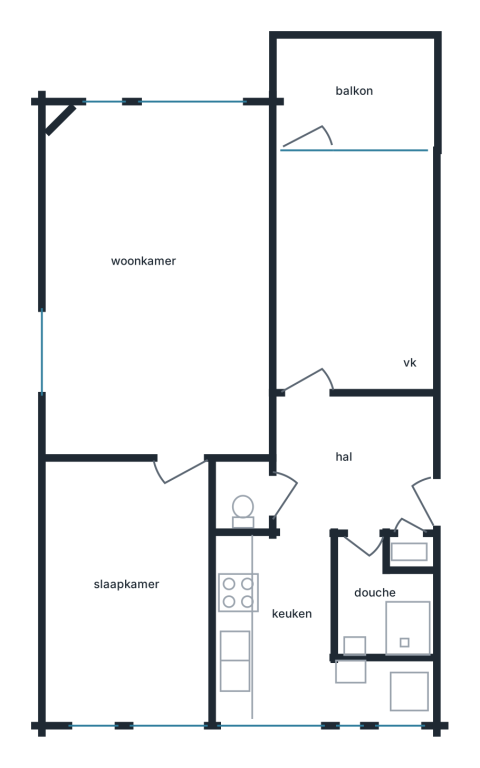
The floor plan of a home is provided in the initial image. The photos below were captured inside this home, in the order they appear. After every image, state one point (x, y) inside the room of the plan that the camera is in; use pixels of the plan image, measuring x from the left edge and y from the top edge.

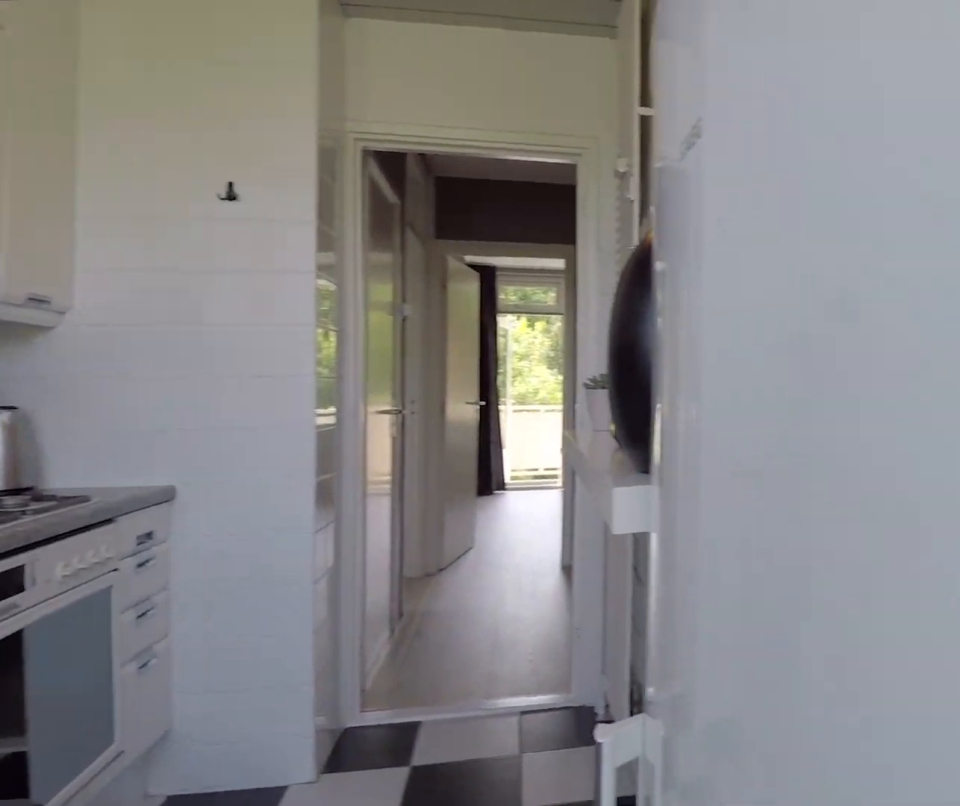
(295, 642)
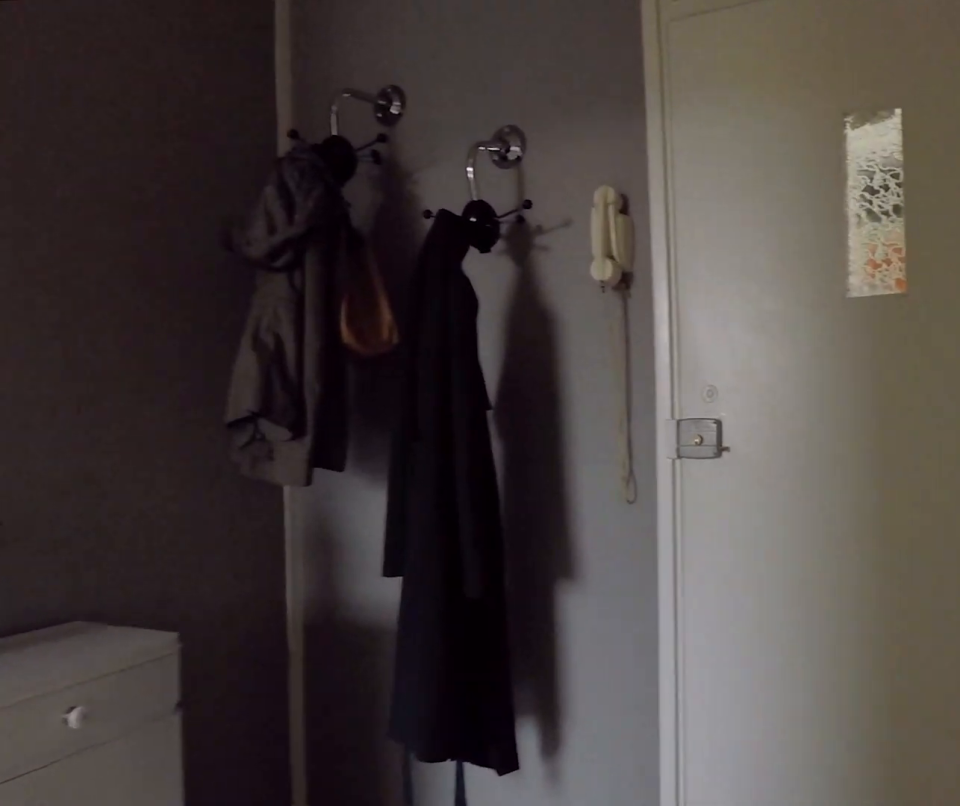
(354, 464)
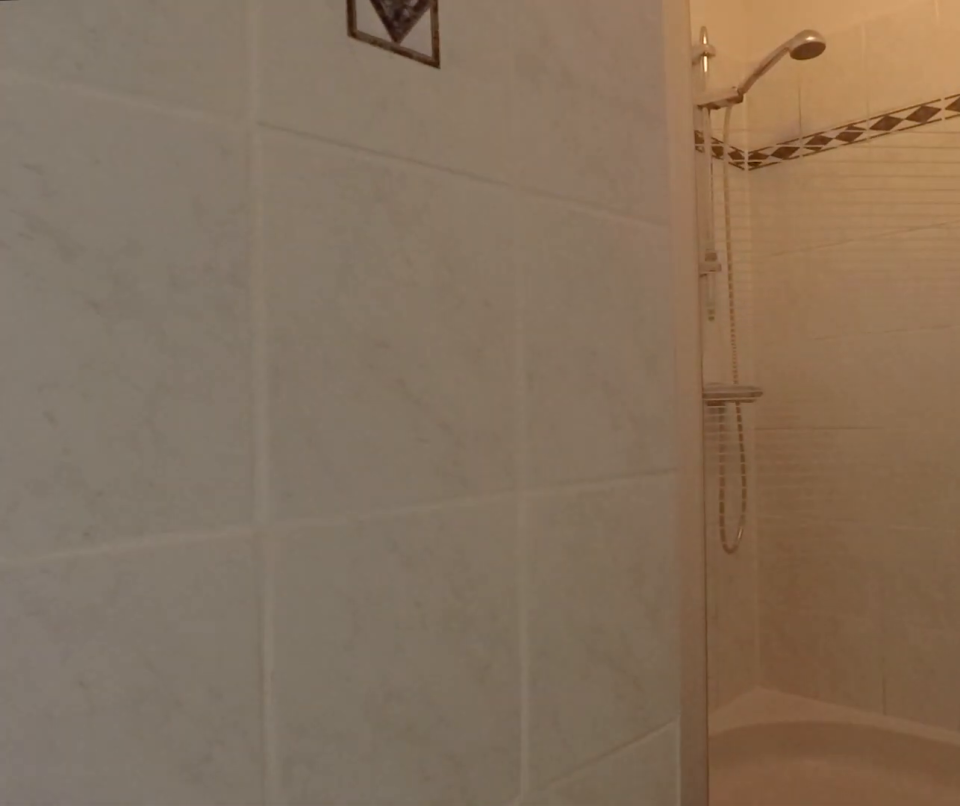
(379, 603)
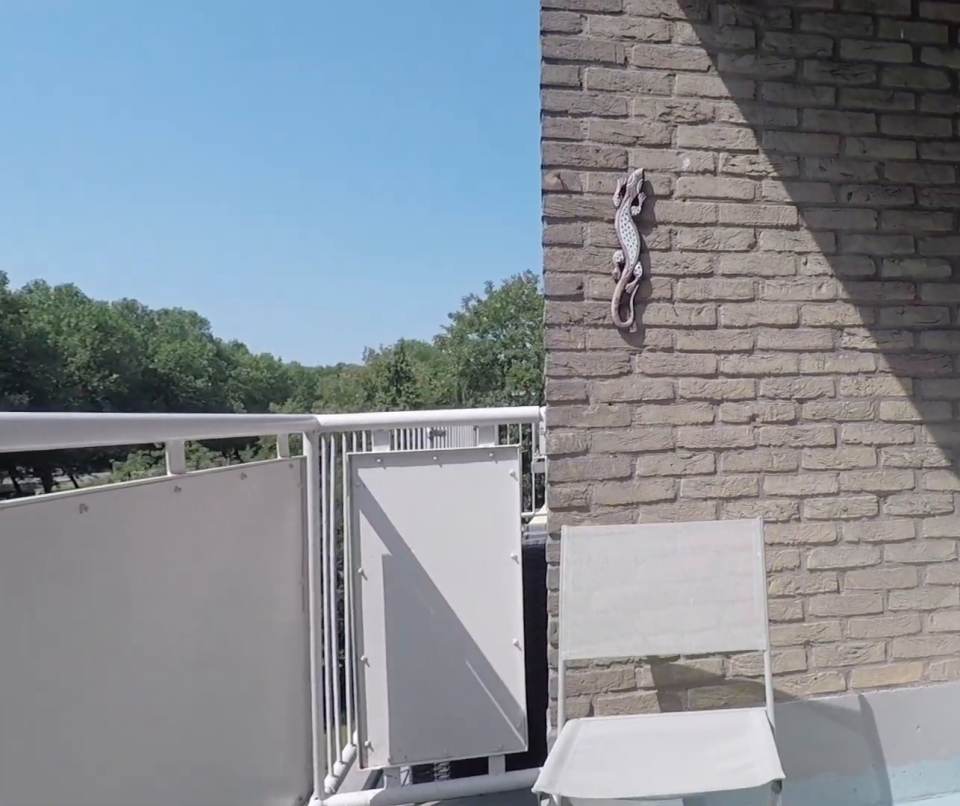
(355, 89)
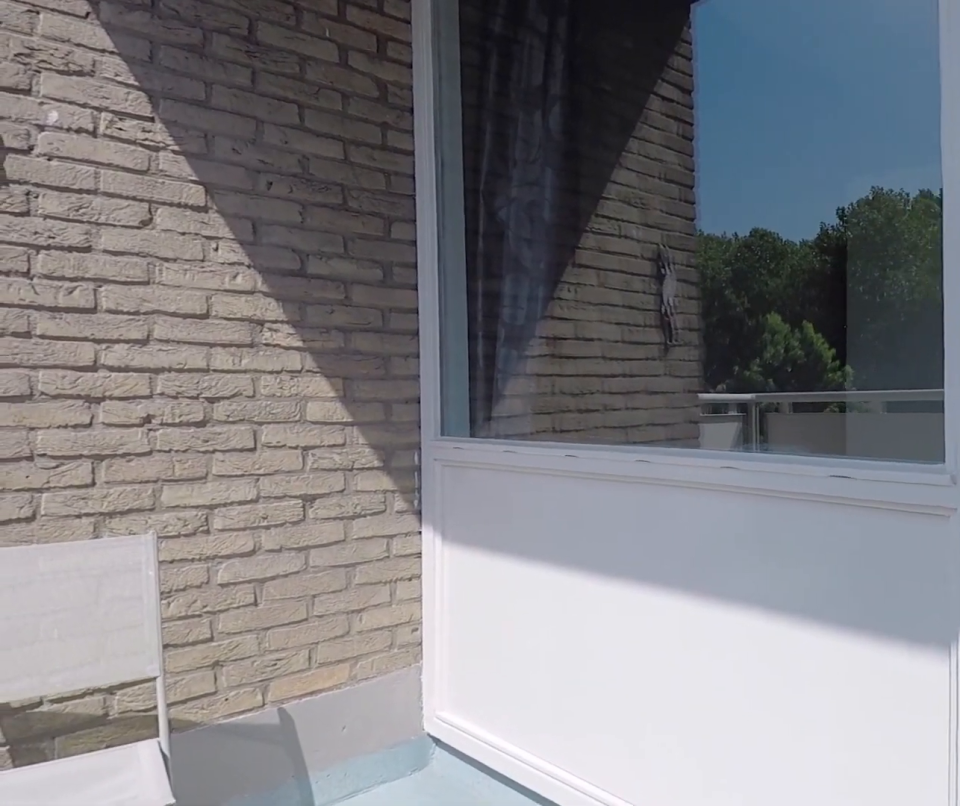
(355, 89)
